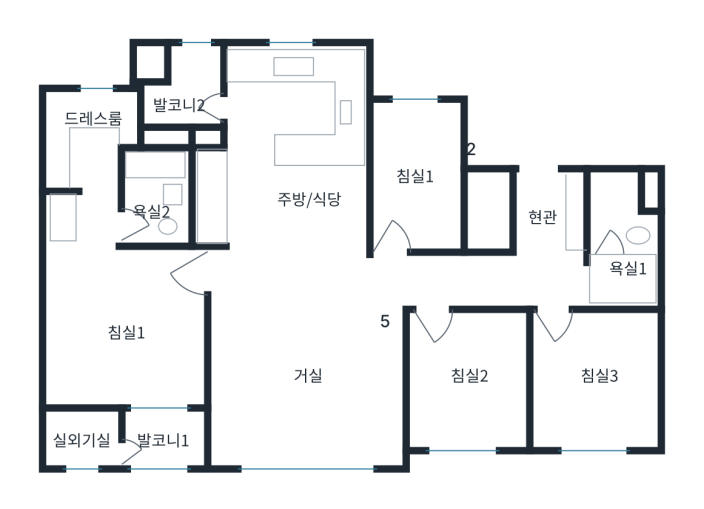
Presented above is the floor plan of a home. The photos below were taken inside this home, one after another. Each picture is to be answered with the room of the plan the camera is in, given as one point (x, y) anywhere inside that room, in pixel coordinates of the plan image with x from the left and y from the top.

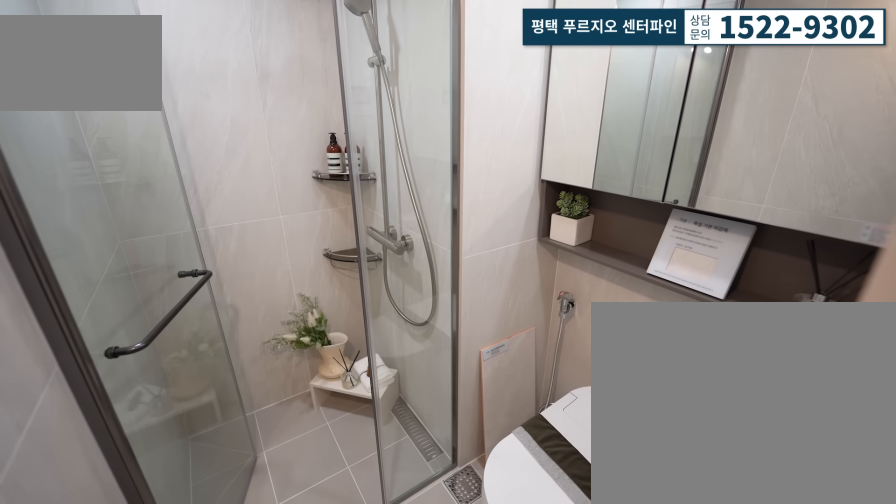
(611, 262)
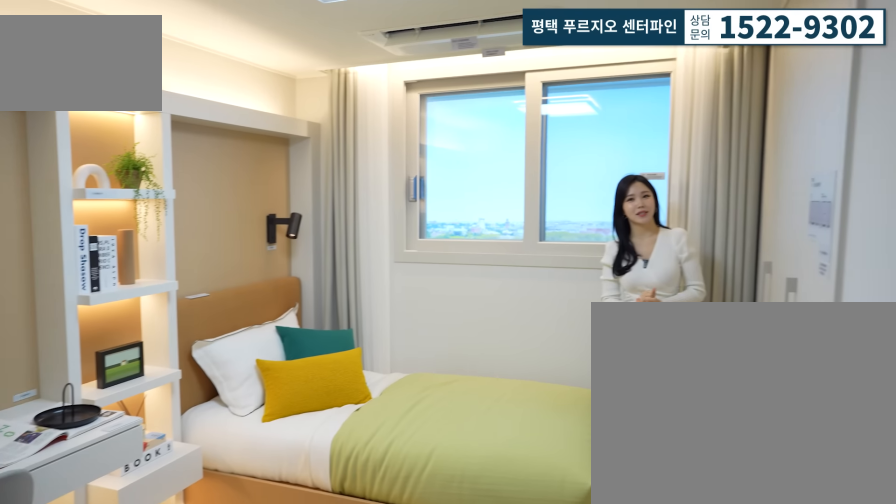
(597, 383)
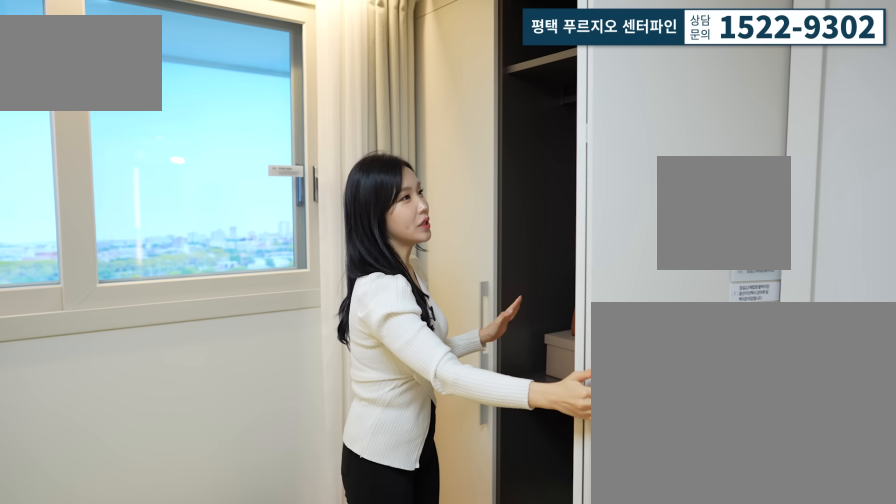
(597, 383)
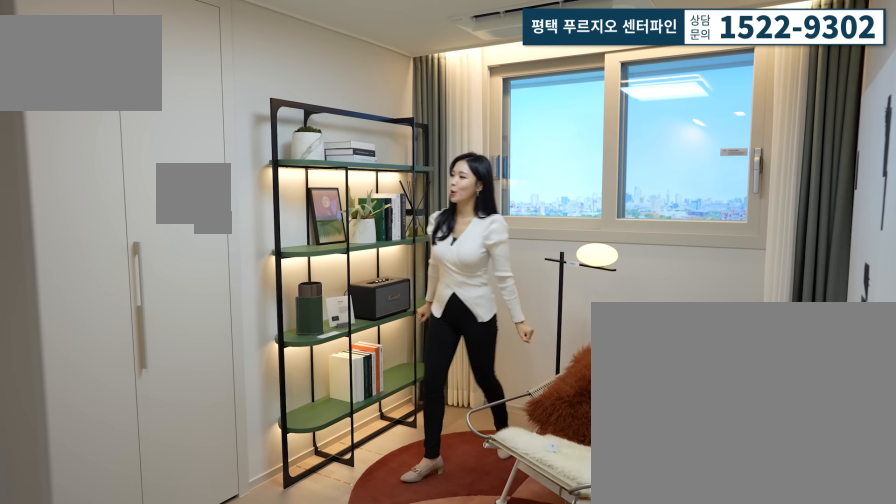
(471, 396)
